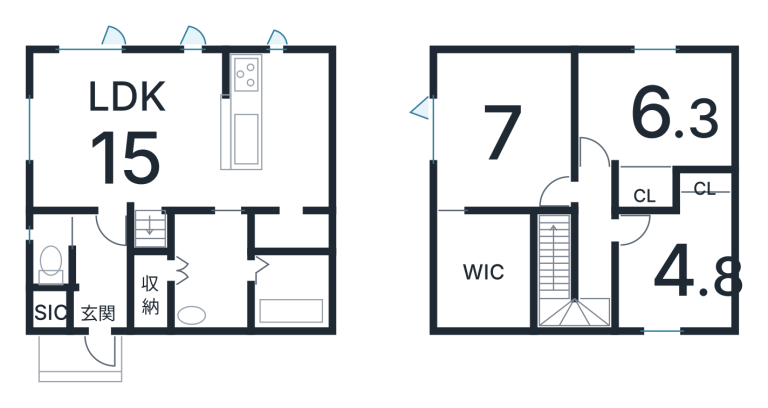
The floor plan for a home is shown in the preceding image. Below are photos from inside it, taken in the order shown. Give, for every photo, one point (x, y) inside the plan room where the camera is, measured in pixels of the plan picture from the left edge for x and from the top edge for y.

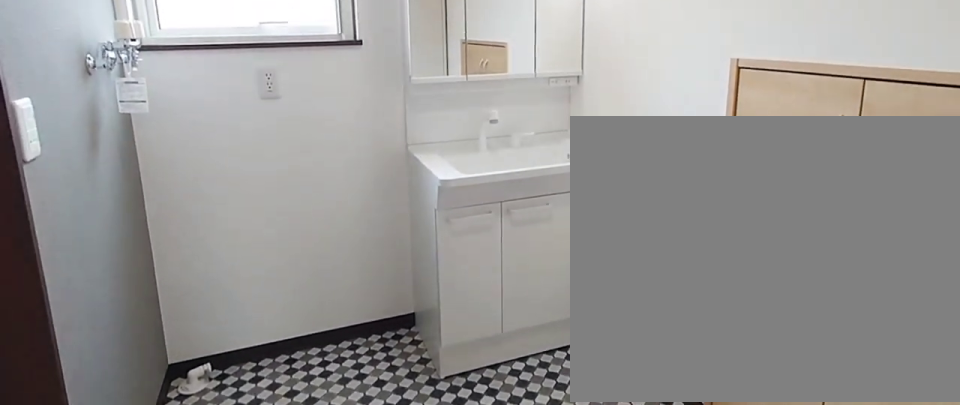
(209, 246)
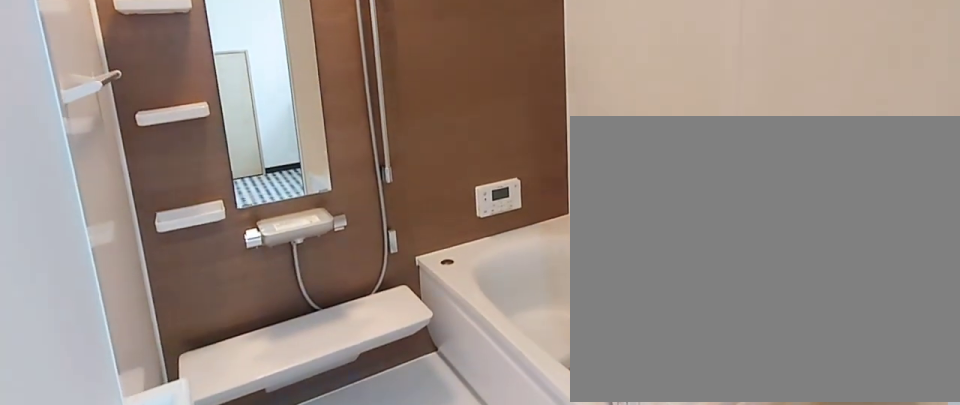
(292, 269)
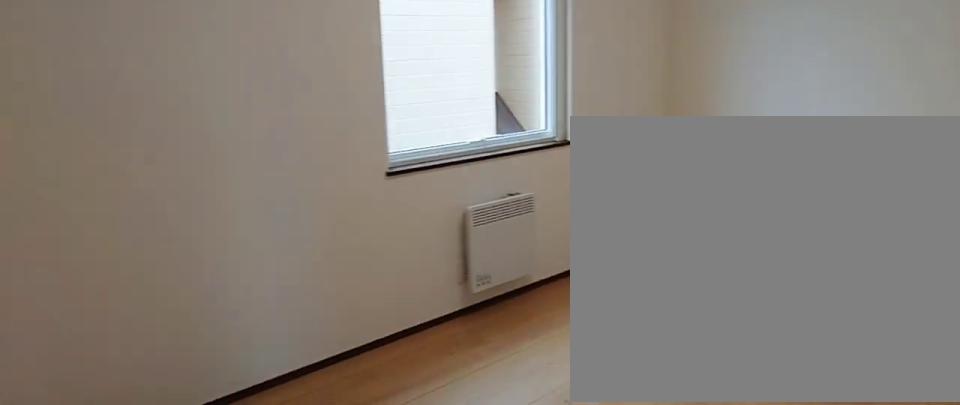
(660, 58)
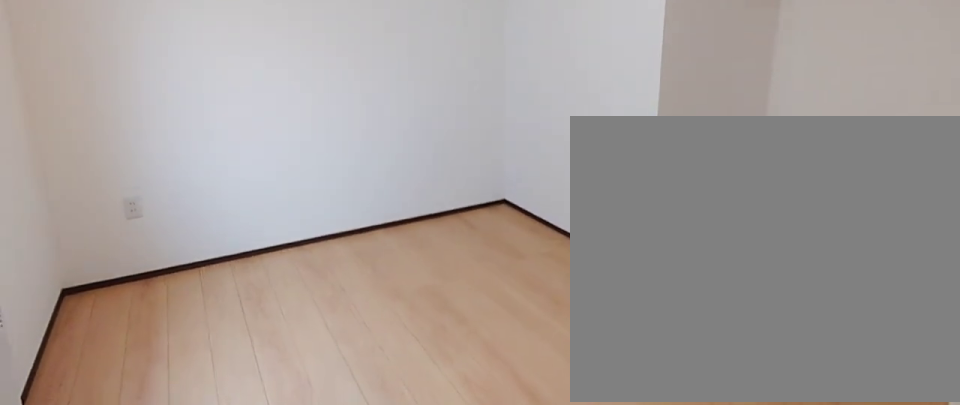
(660, 58)
